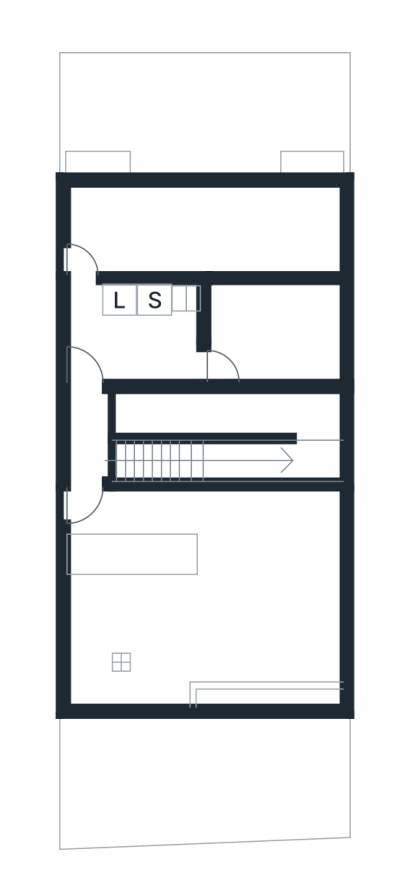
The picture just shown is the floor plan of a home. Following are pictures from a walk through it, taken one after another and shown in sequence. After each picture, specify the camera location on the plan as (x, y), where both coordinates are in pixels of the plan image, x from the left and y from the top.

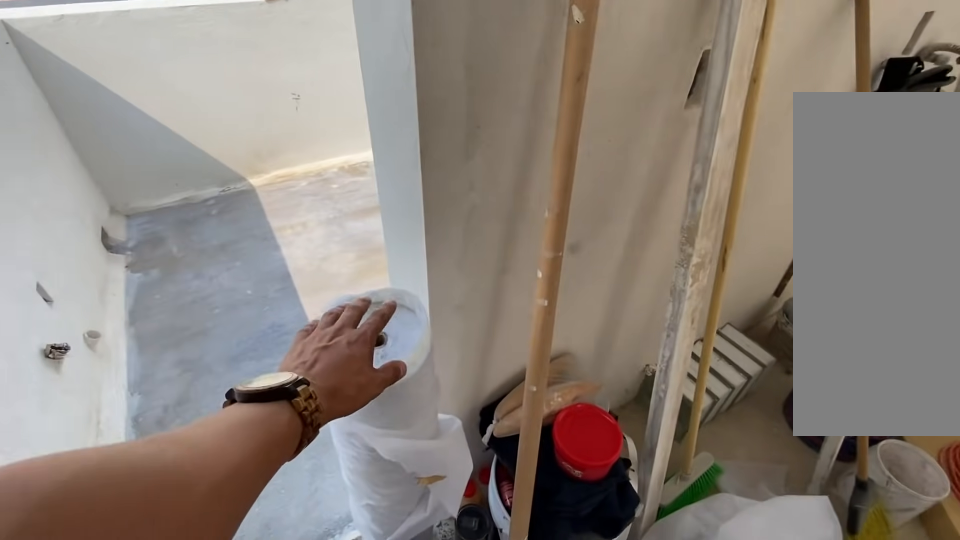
(94, 302)
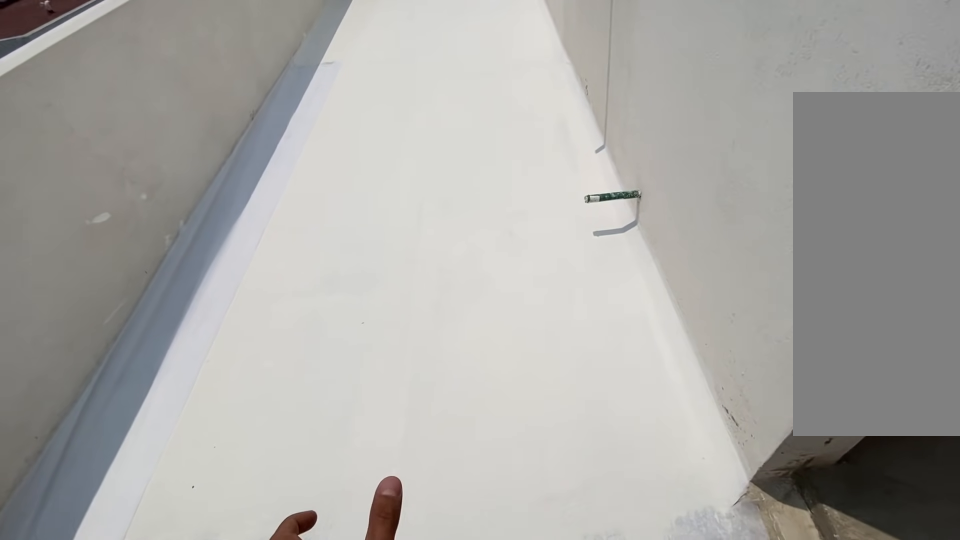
(80, 264)
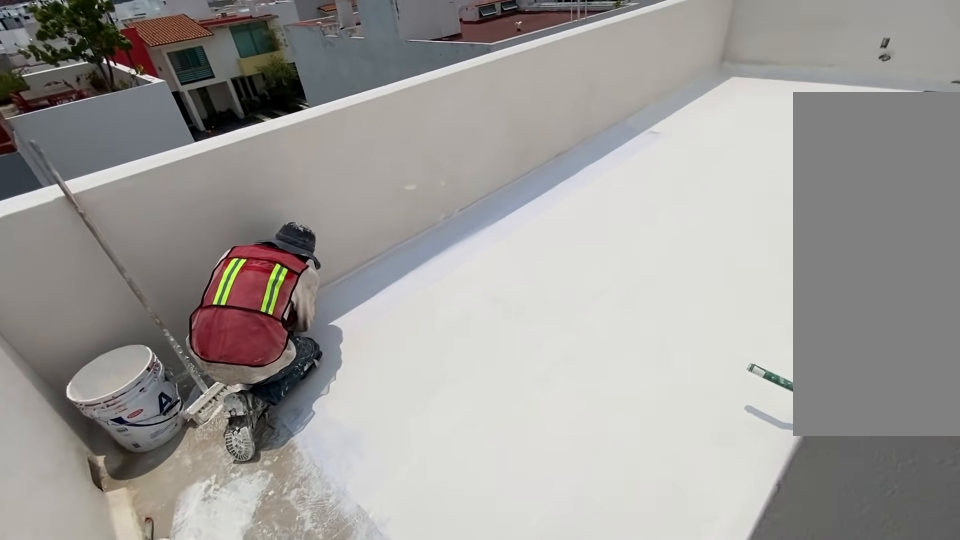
(78, 264)
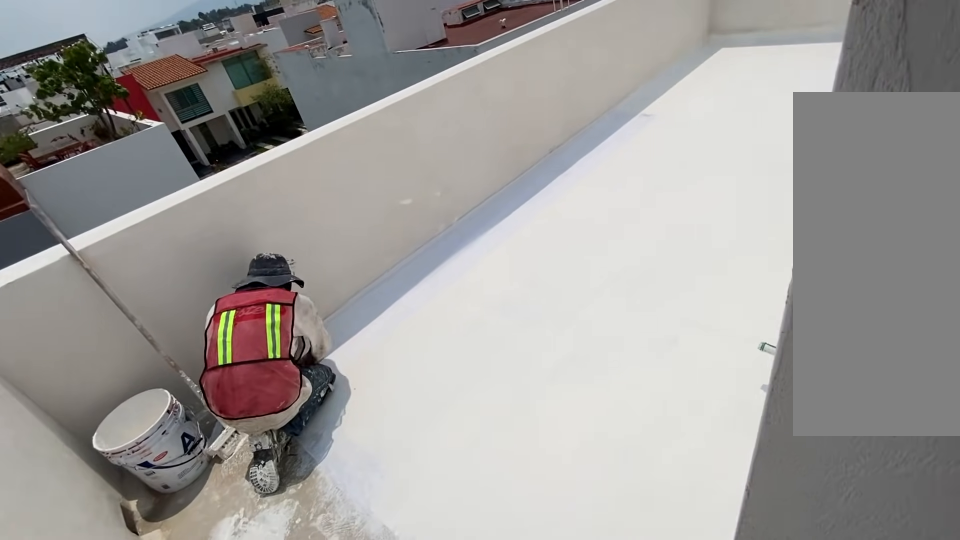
(77, 264)
